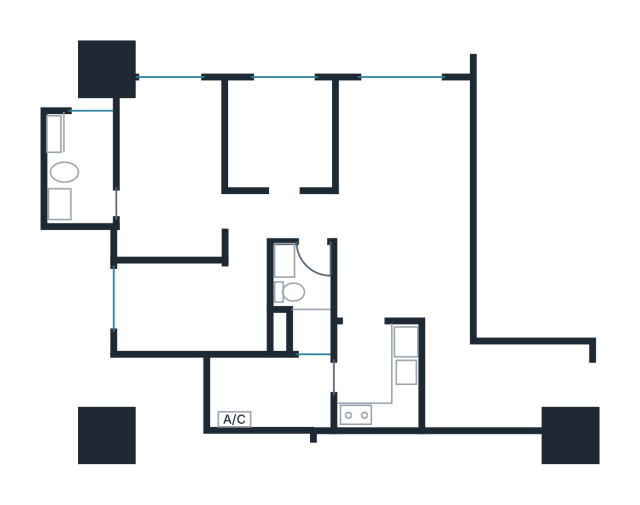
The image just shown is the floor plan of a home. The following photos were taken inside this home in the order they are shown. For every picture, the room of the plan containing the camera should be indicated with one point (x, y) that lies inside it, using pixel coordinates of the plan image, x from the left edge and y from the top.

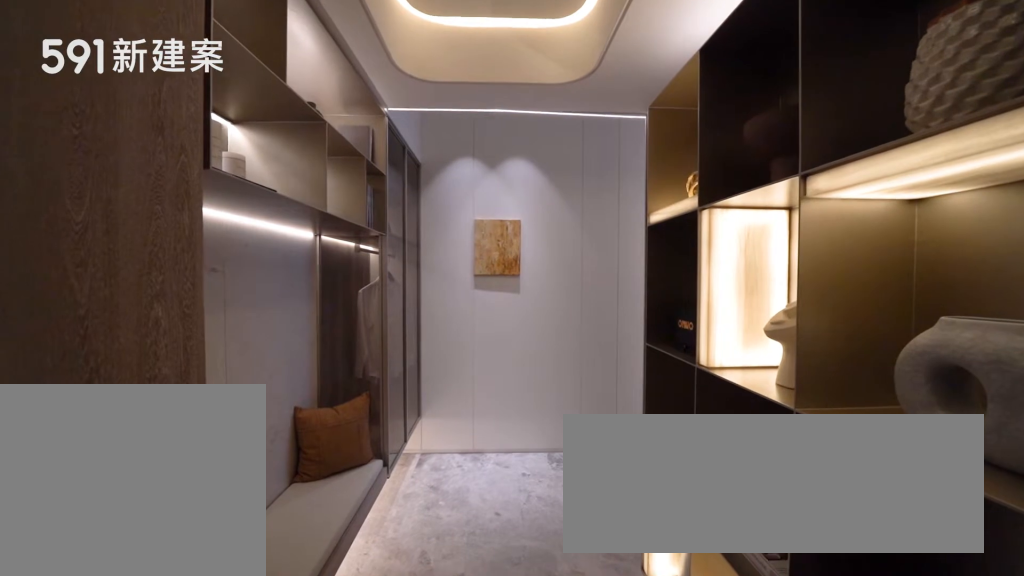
(479, 388)
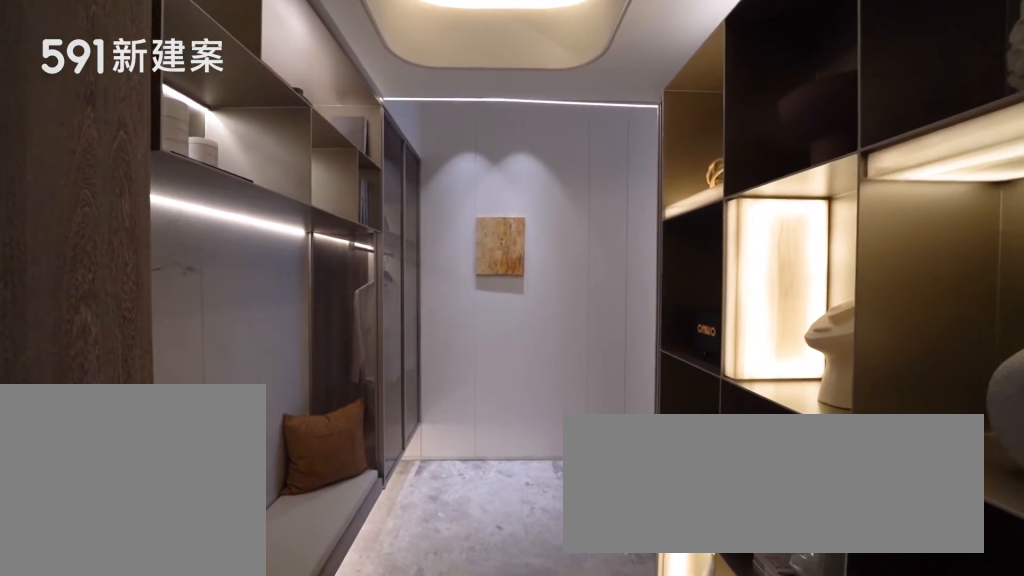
(479, 388)
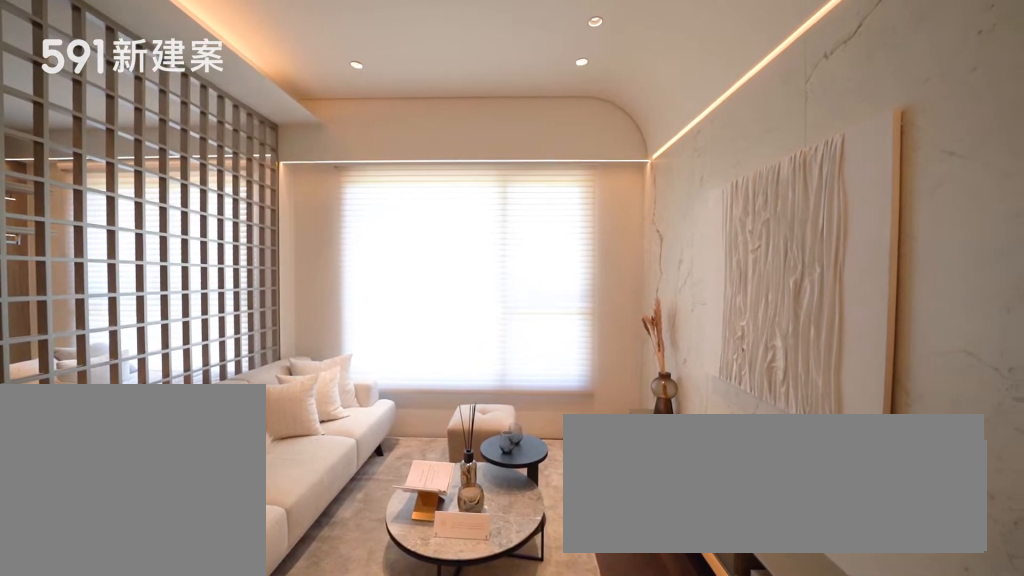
(402, 136)
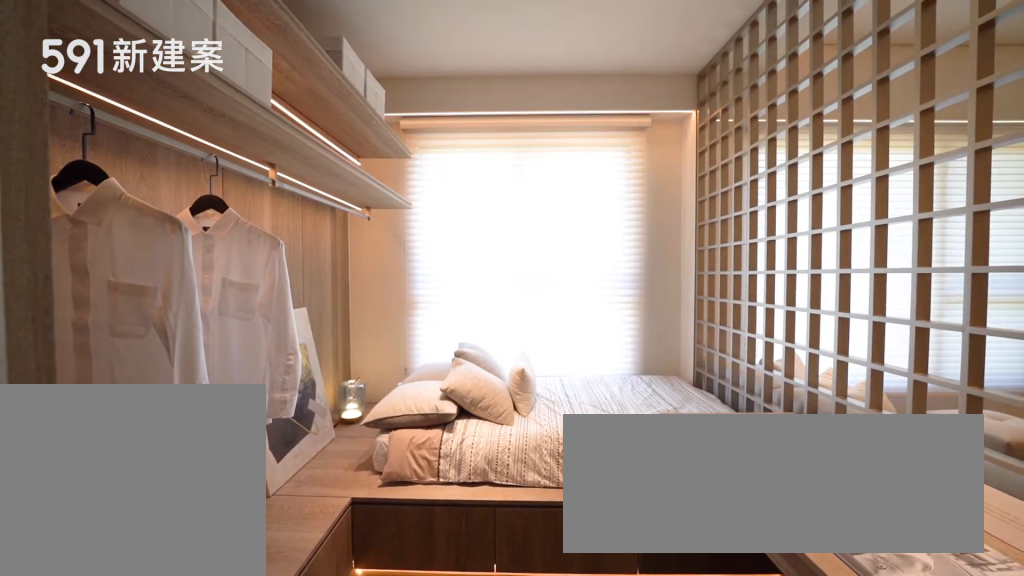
(277, 131)
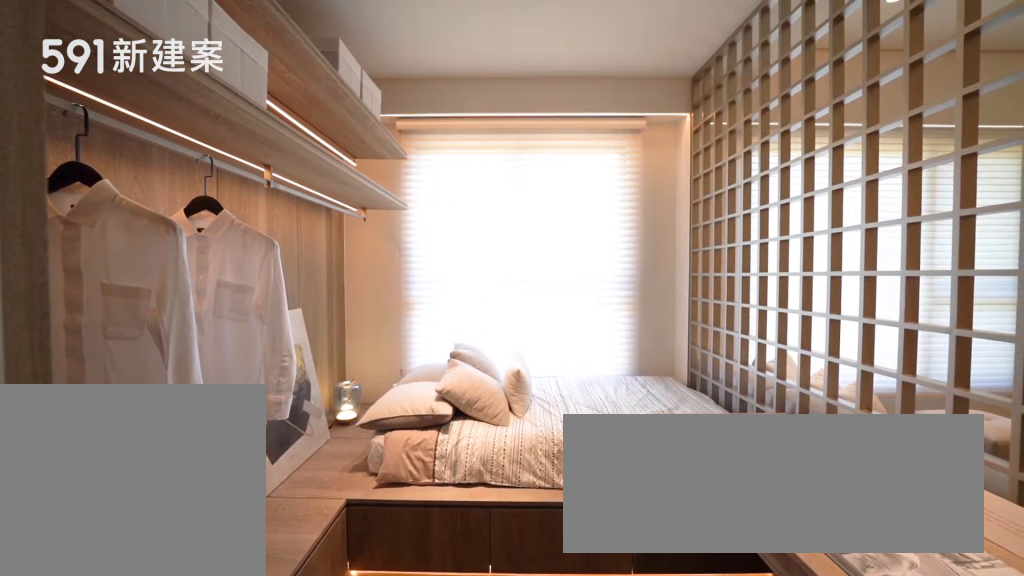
(277, 131)
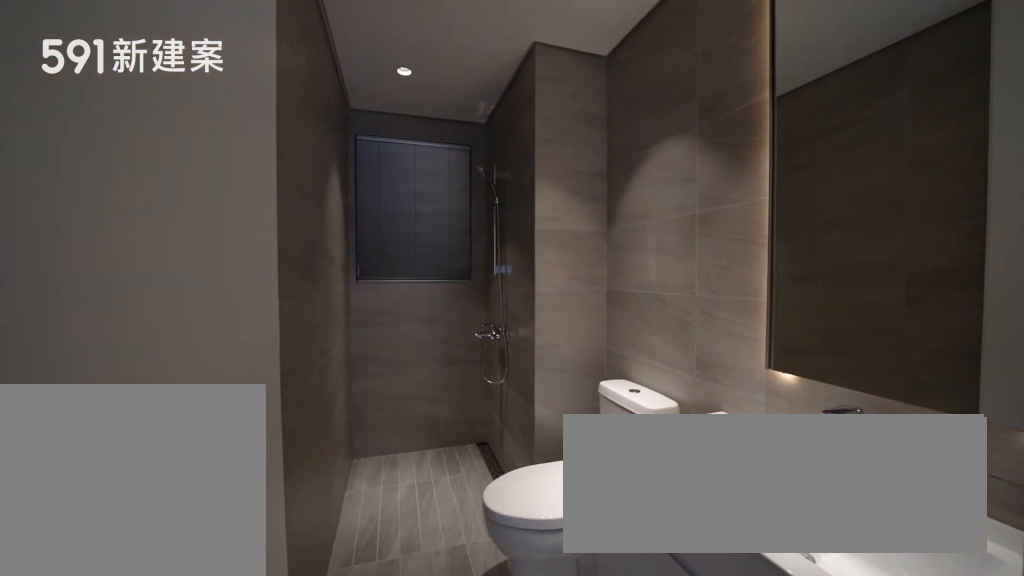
(304, 296)
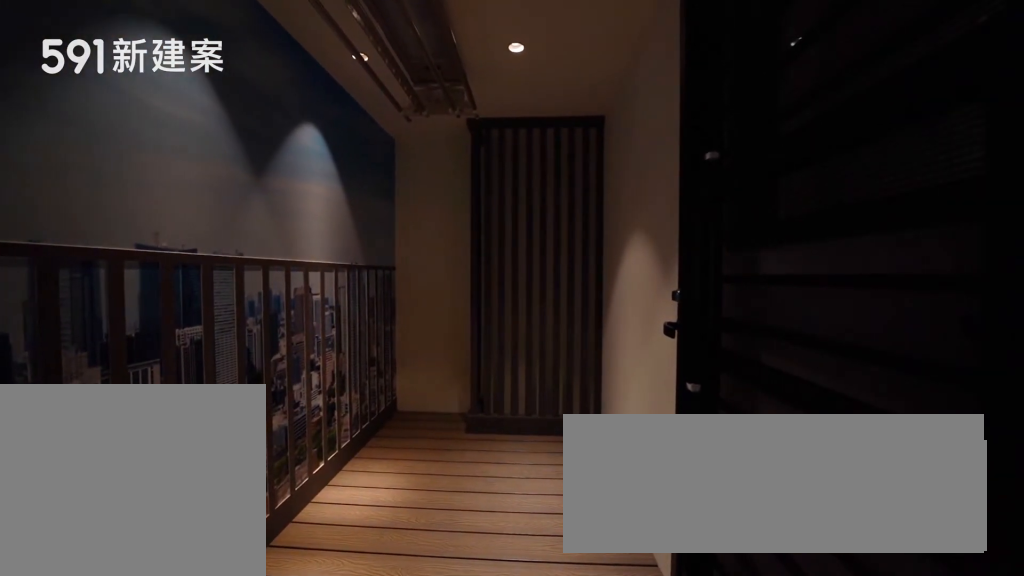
(267, 390)
